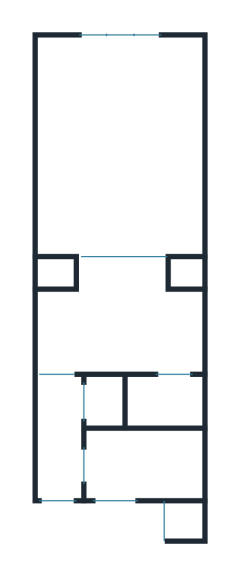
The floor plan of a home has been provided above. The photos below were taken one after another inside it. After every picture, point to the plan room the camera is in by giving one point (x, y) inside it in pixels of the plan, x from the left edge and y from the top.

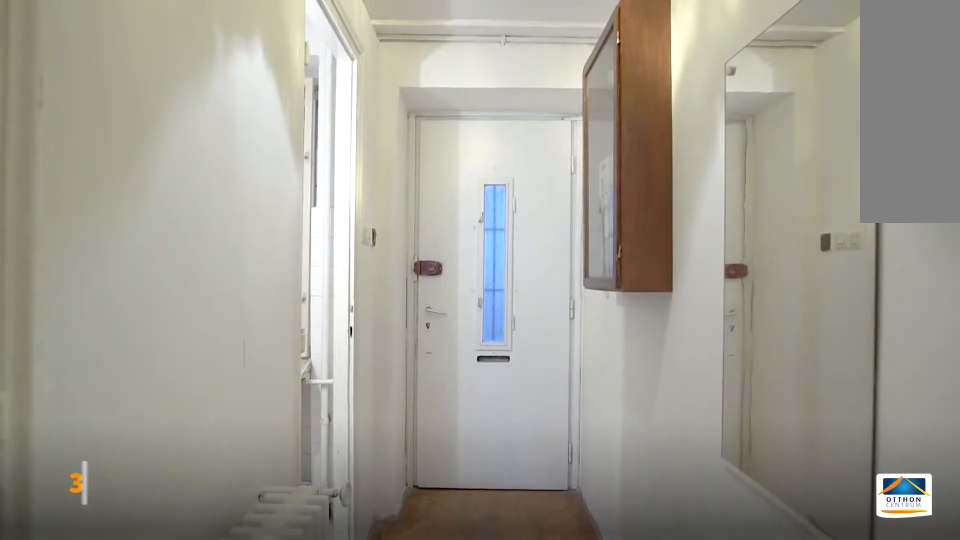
(58, 444)
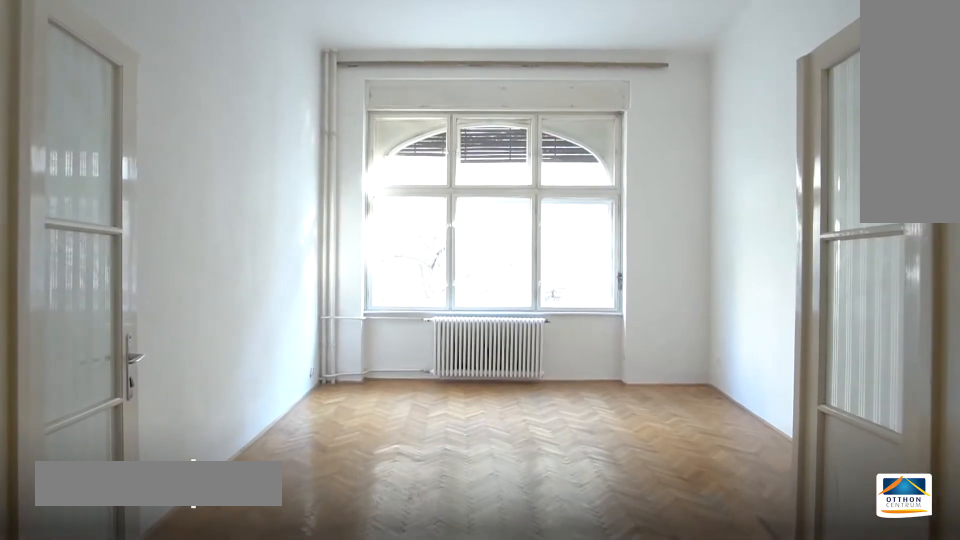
(124, 149)
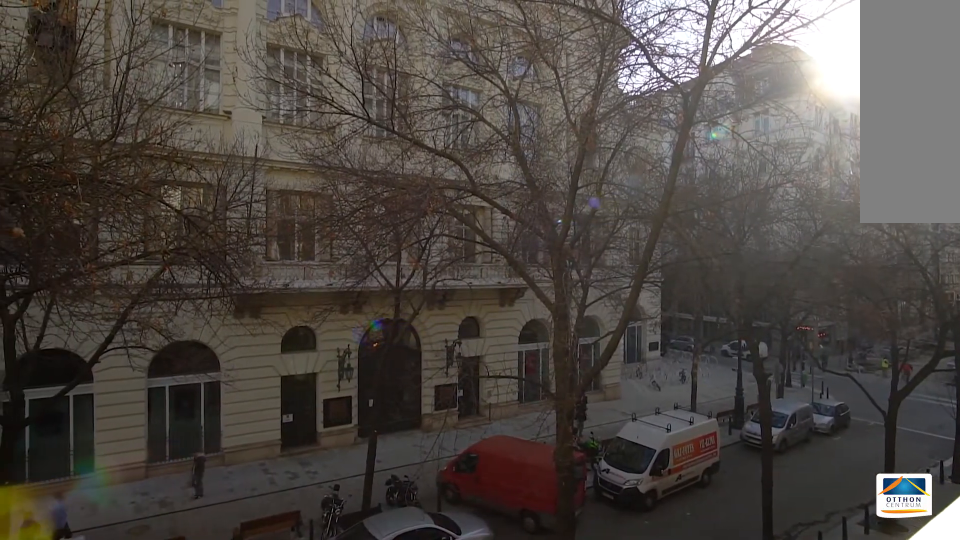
(124, 149)
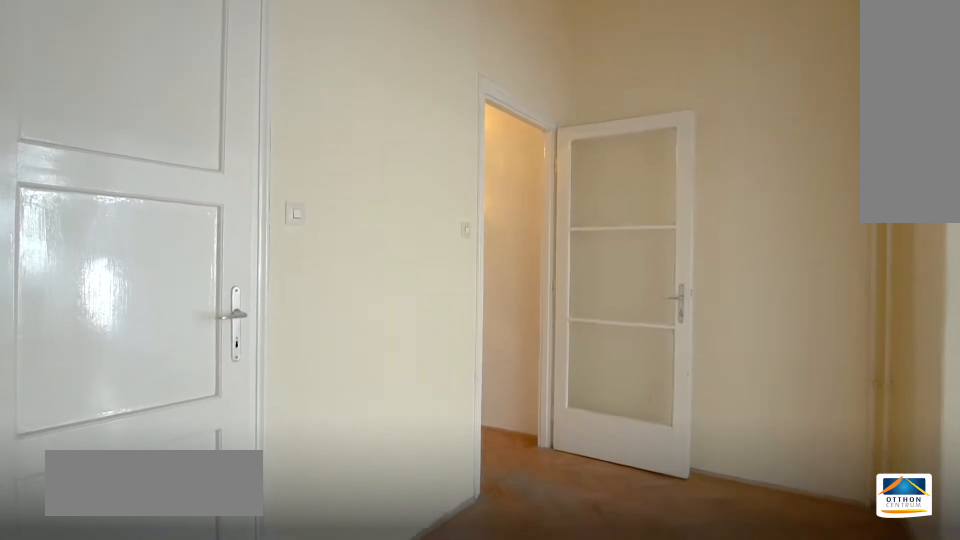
(124, 325)
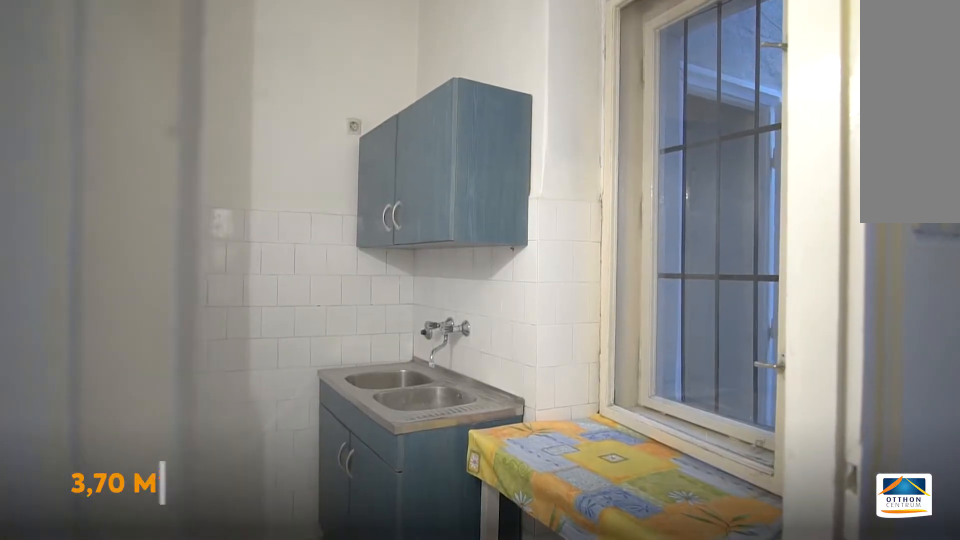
(140, 464)
